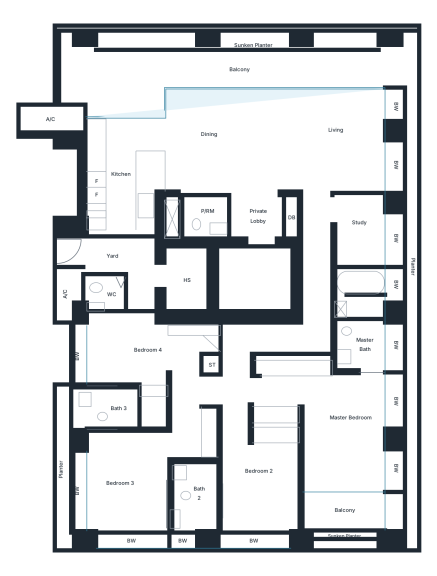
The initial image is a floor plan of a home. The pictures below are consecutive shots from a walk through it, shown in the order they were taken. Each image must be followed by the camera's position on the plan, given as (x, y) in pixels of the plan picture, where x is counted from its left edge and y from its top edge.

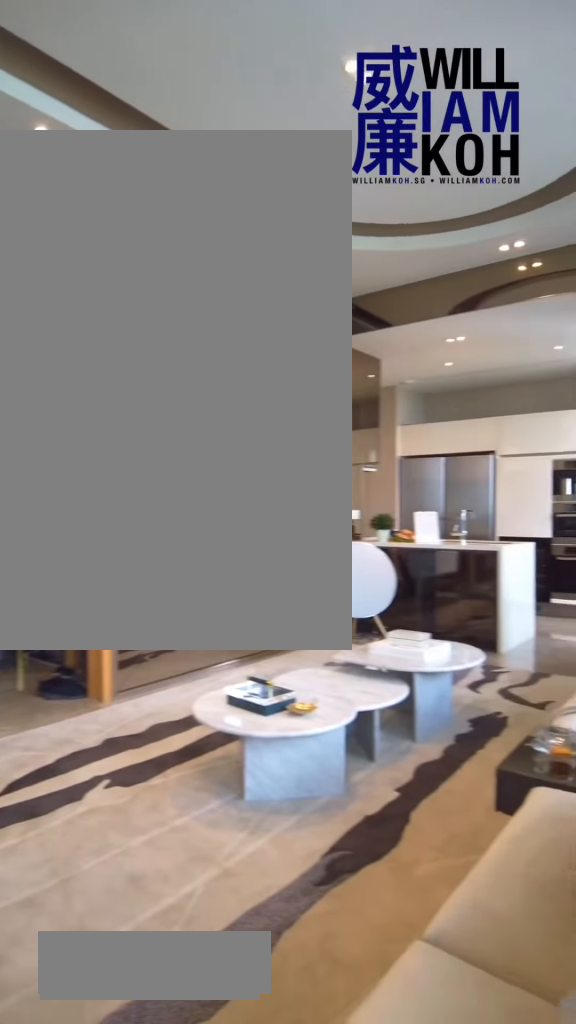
(338, 109)
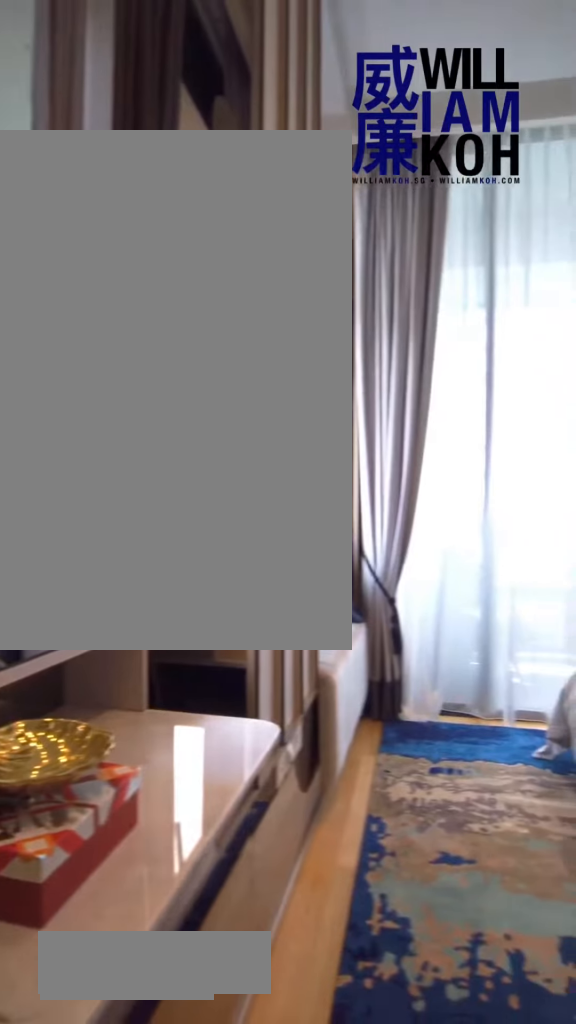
(375, 391)
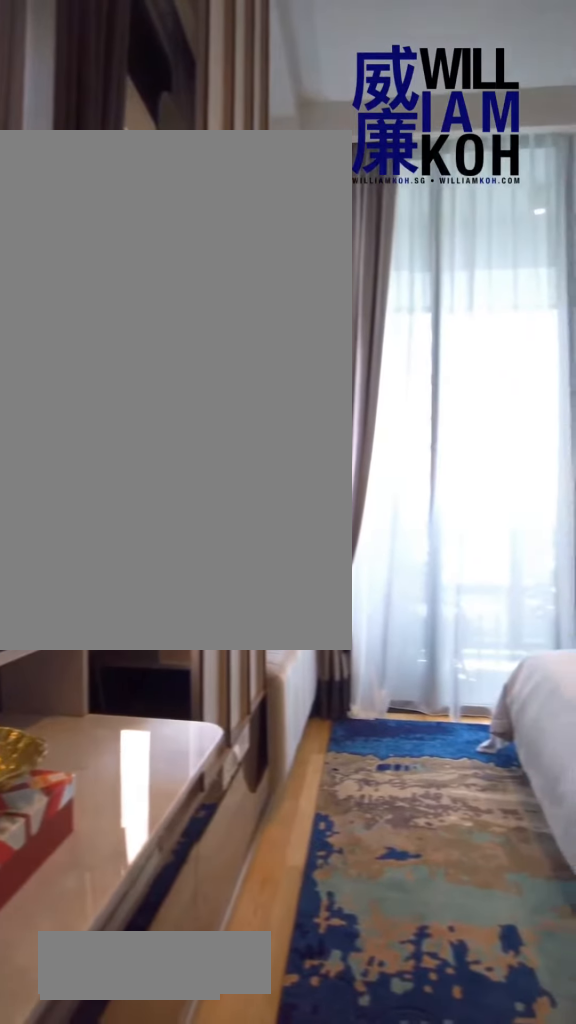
(375, 391)
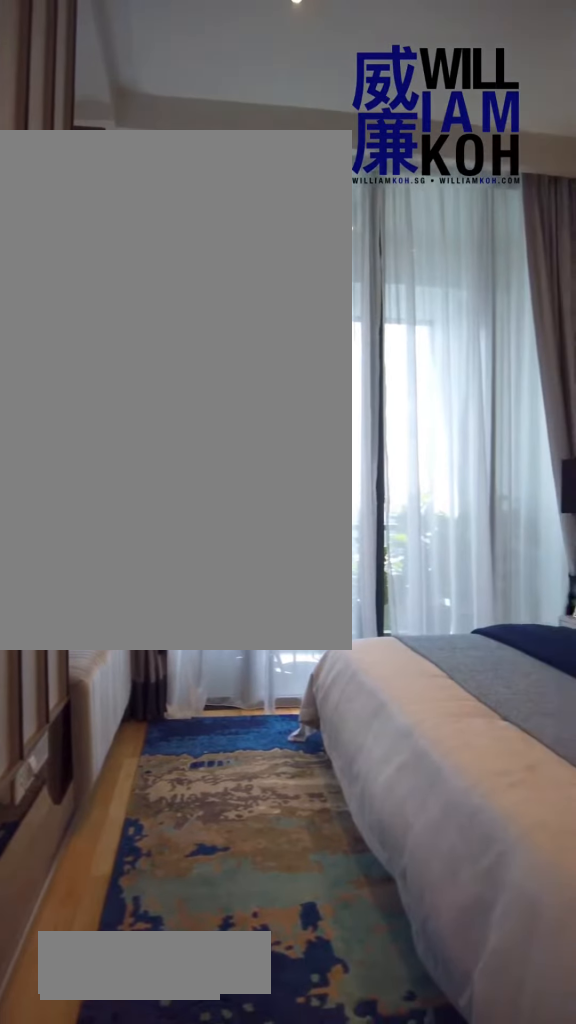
(375, 391)
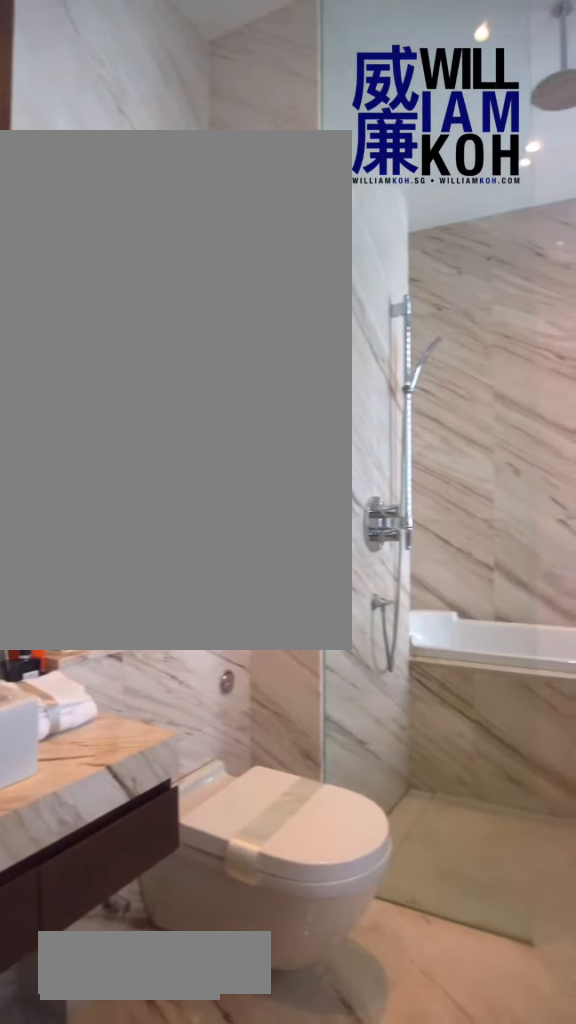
(368, 346)
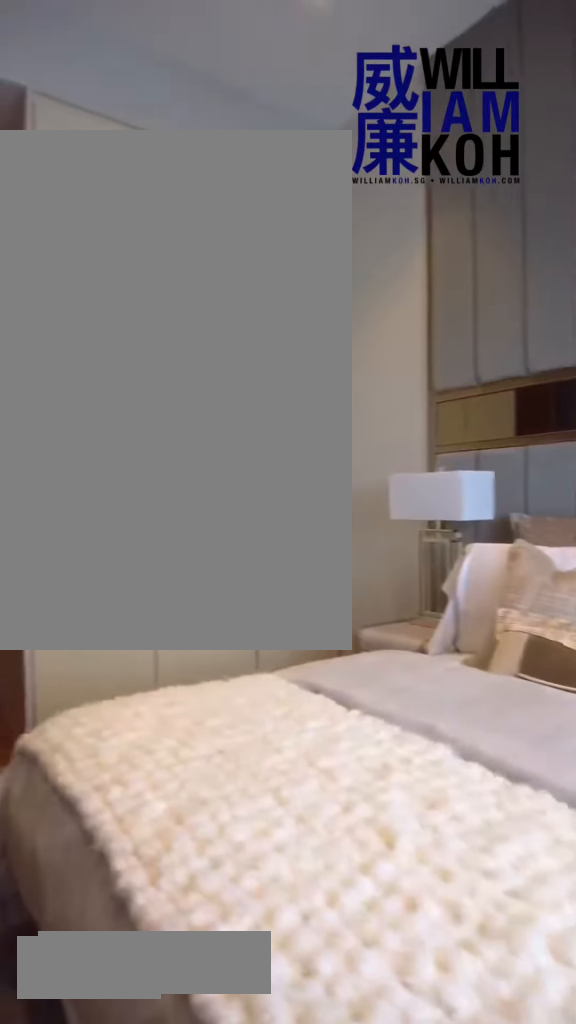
(232, 517)
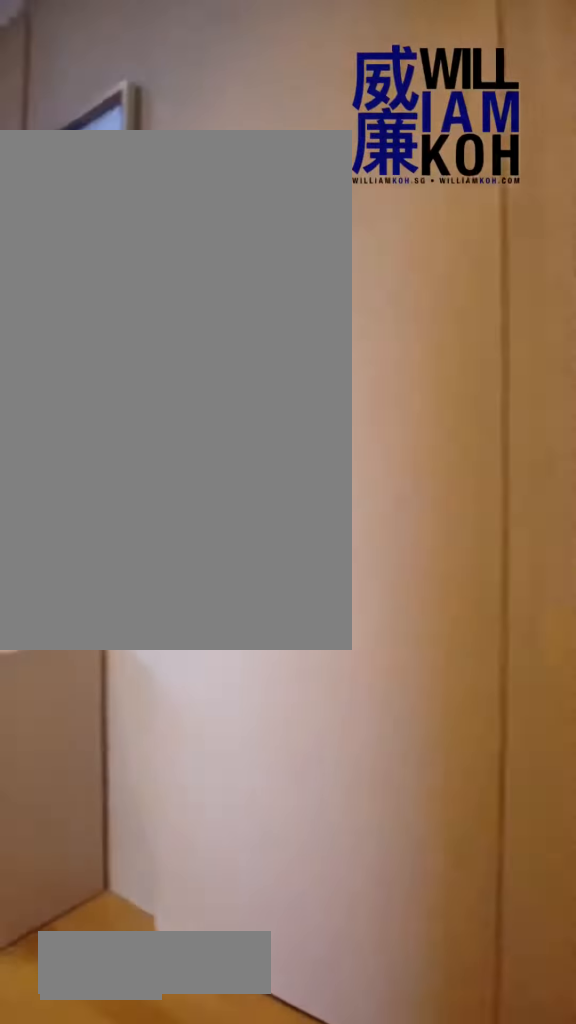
(169, 357)
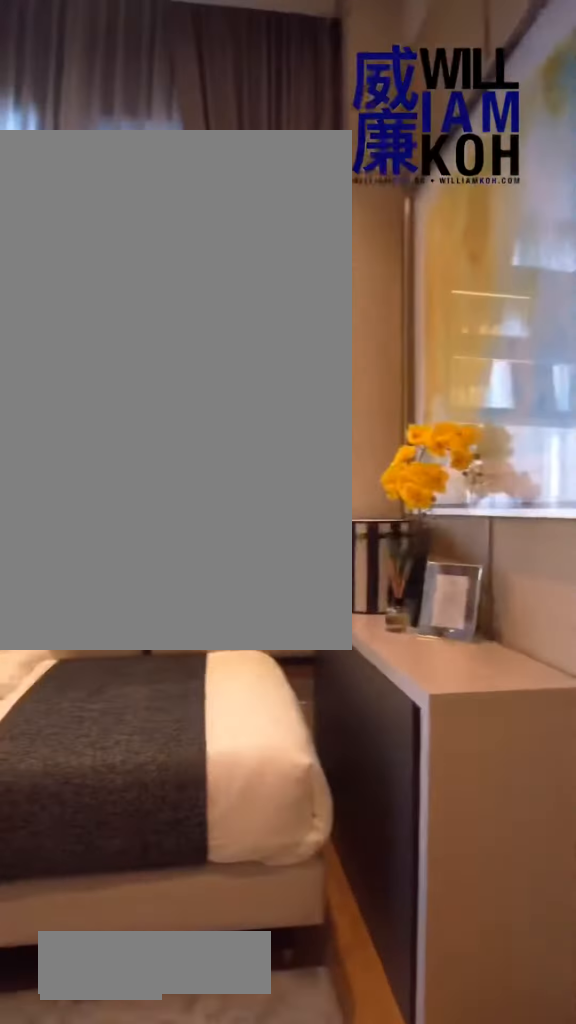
(156, 356)
